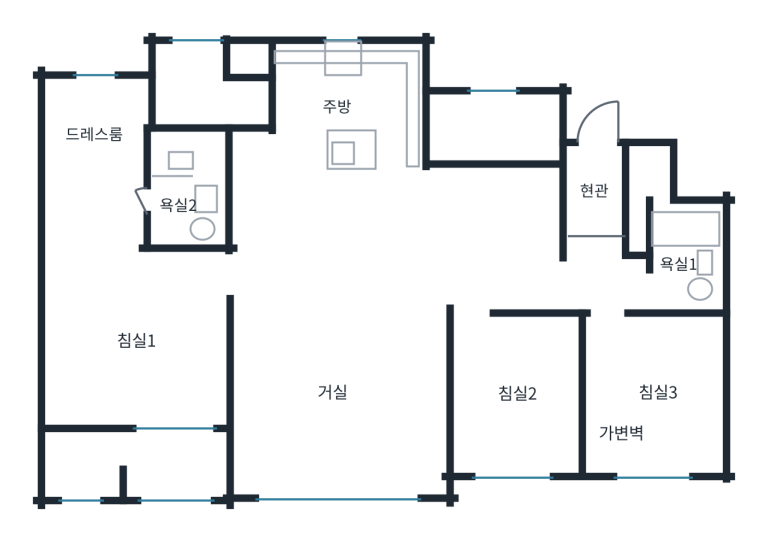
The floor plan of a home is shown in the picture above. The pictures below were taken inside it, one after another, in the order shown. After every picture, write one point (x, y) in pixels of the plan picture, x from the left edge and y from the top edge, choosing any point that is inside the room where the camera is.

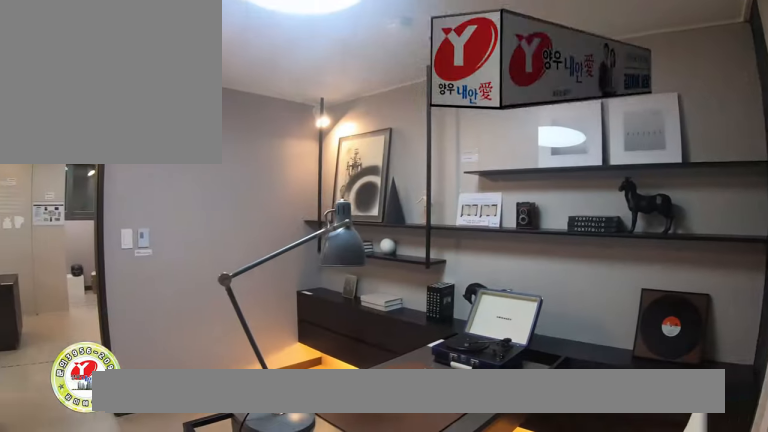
(516, 407)
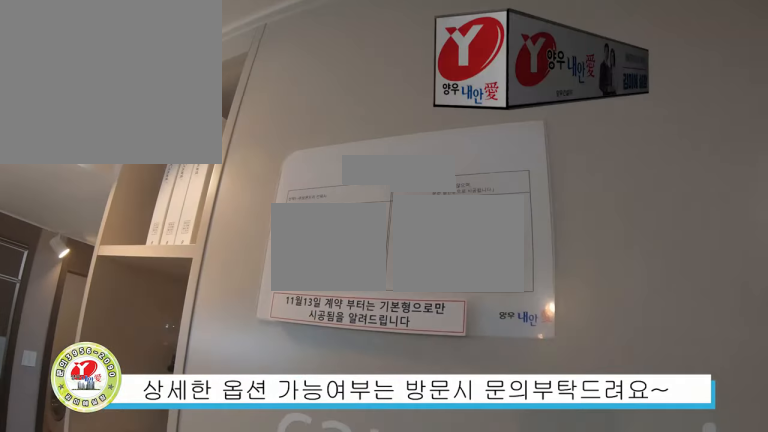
(410, 237)
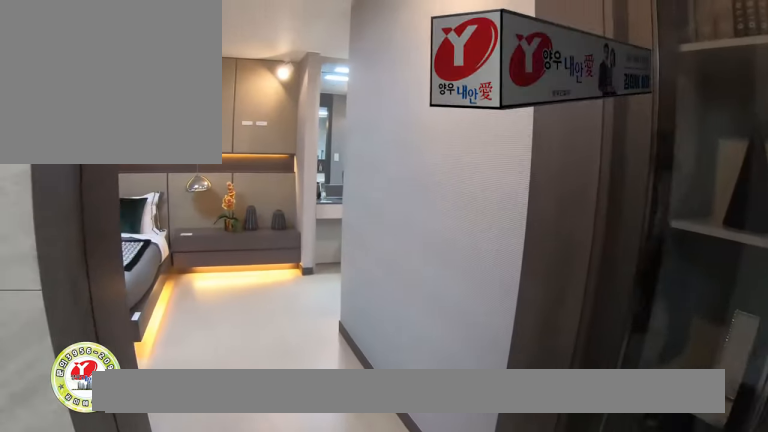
(333, 416)
